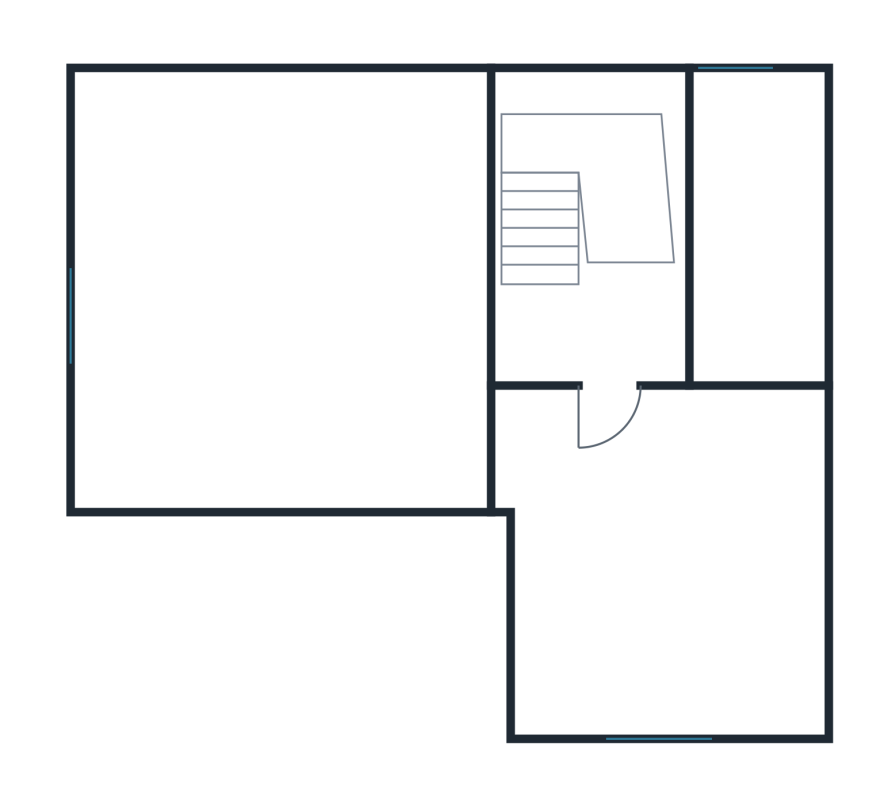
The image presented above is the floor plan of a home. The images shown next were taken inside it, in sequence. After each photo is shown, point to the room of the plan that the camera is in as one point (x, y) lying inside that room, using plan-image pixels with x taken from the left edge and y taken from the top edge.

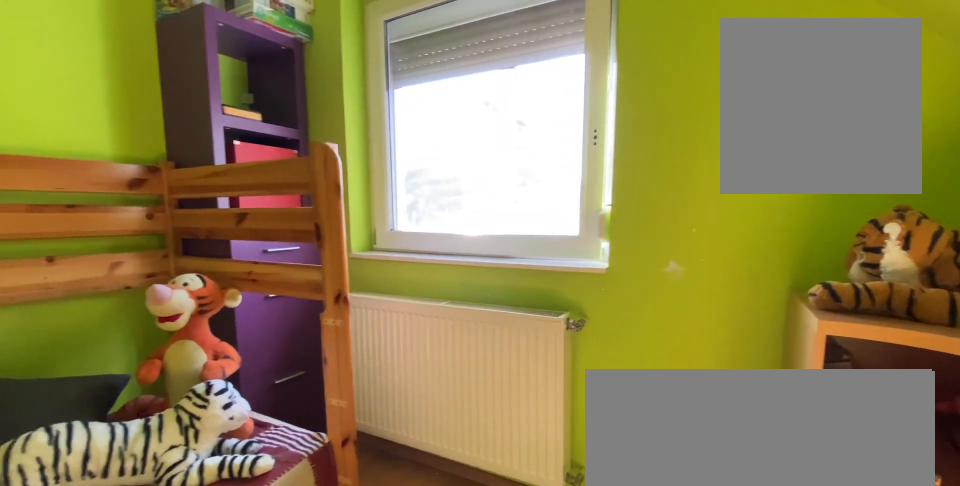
(643, 595)
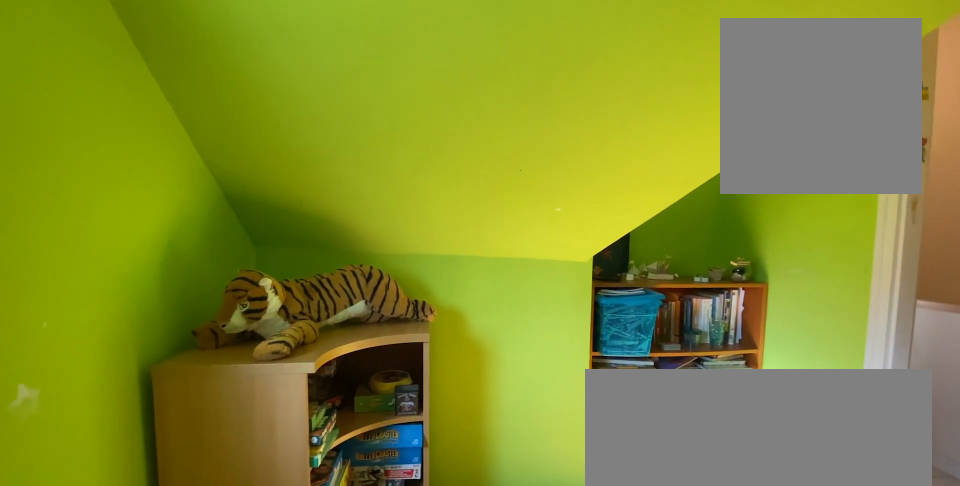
(643, 595)
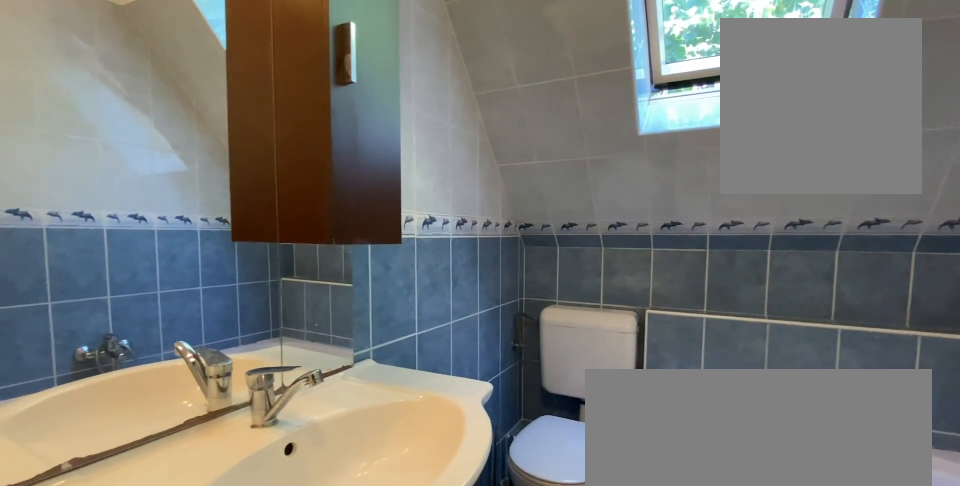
(740, 245)
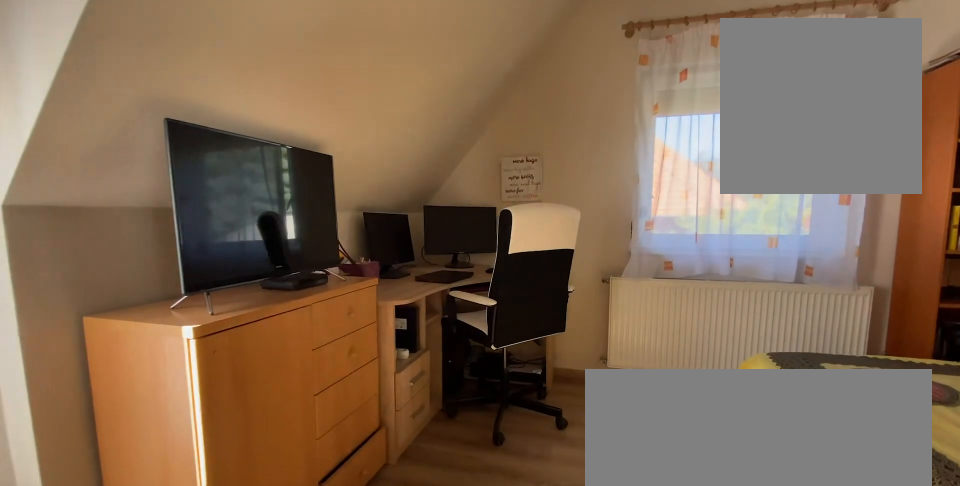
(281, 312)
